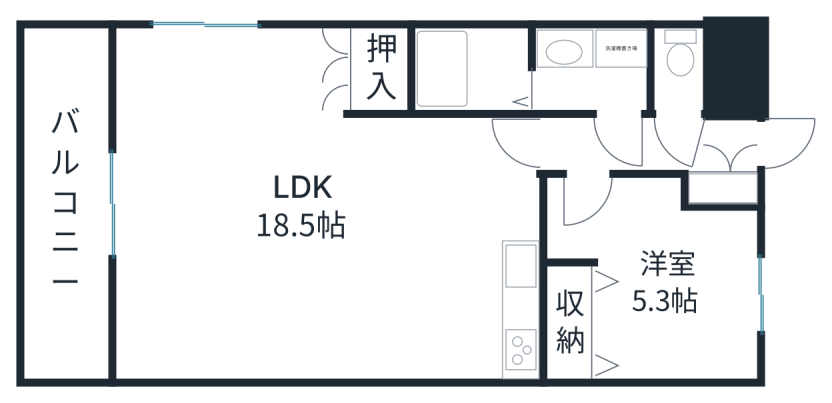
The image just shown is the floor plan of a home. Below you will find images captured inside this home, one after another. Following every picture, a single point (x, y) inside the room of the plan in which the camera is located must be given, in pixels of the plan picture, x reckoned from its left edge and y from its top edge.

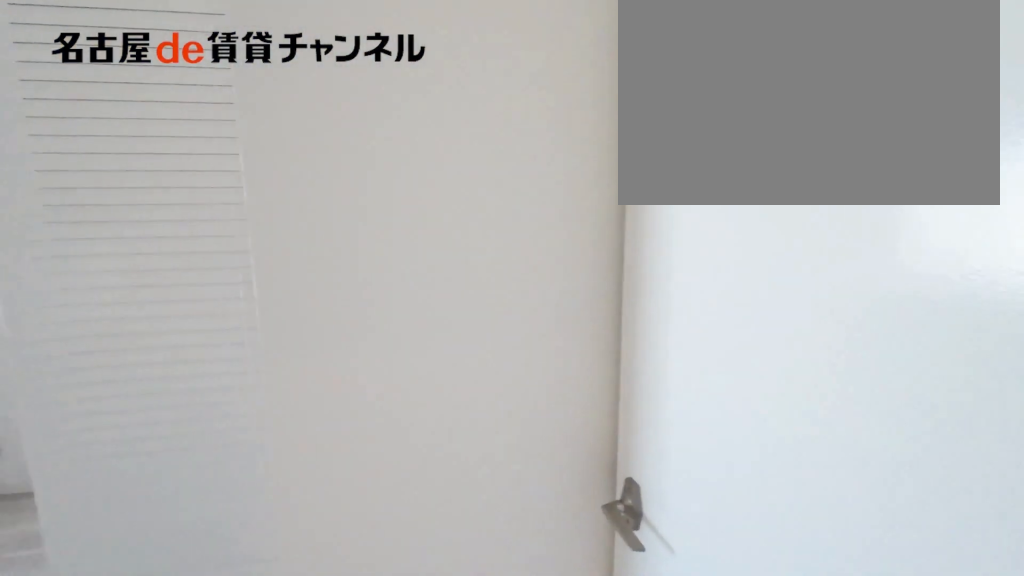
(621, 145)
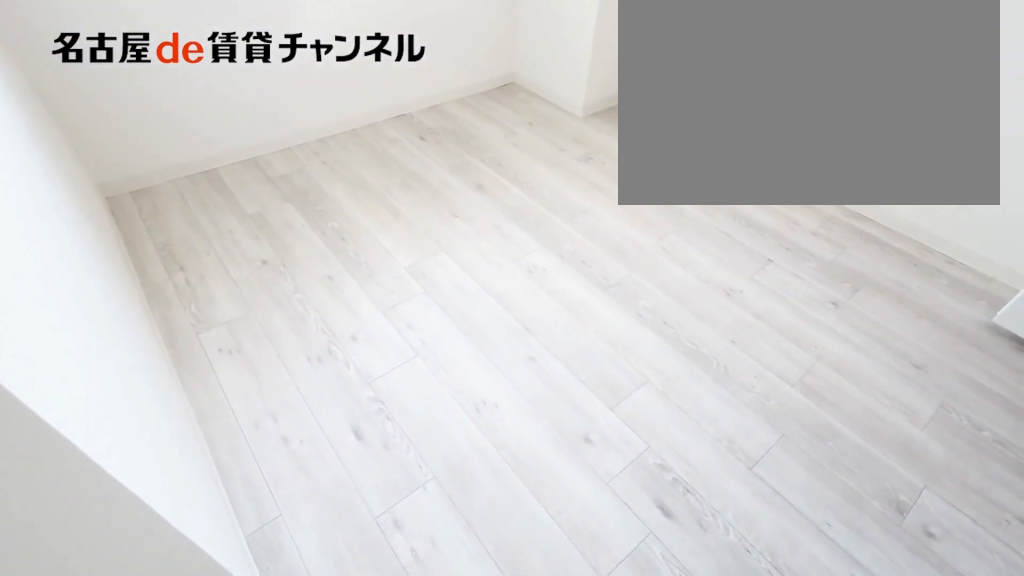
(651, 282)
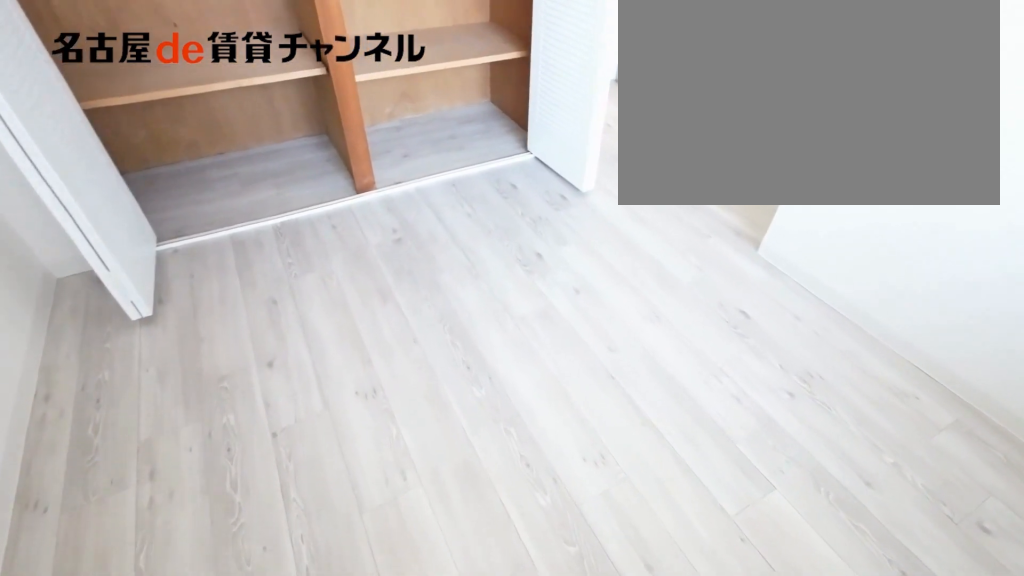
(651, 282)
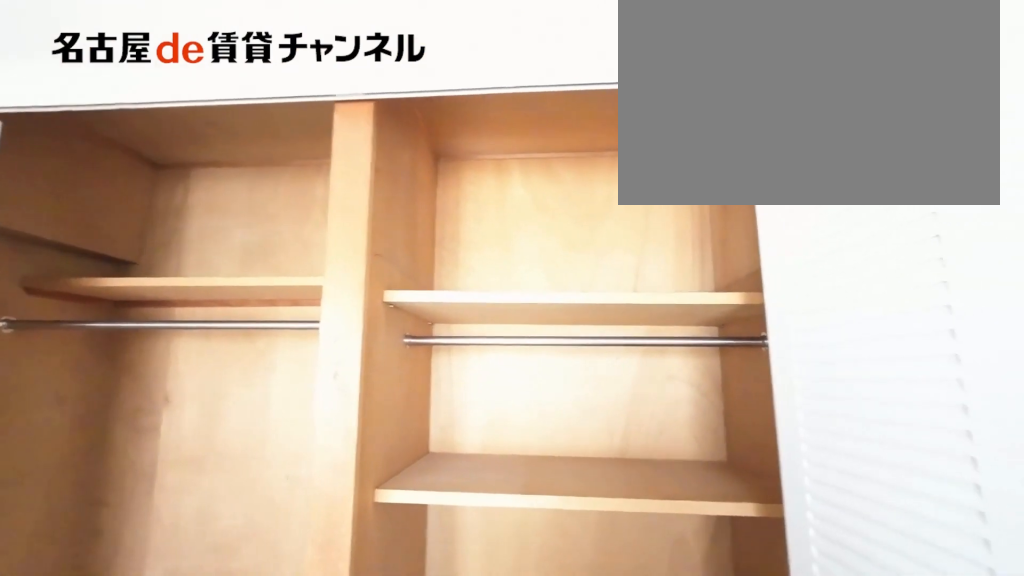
(565, 319)
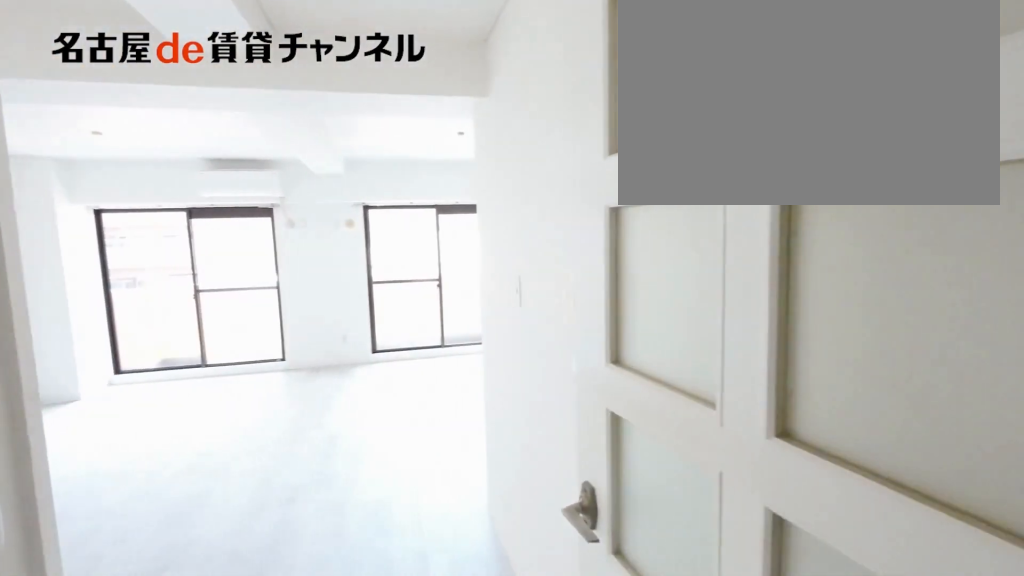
(574, 143)
